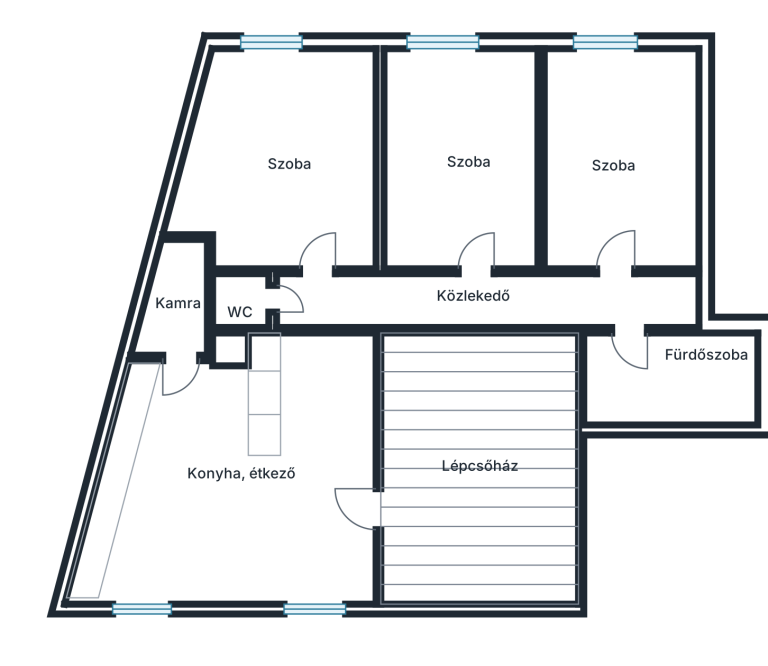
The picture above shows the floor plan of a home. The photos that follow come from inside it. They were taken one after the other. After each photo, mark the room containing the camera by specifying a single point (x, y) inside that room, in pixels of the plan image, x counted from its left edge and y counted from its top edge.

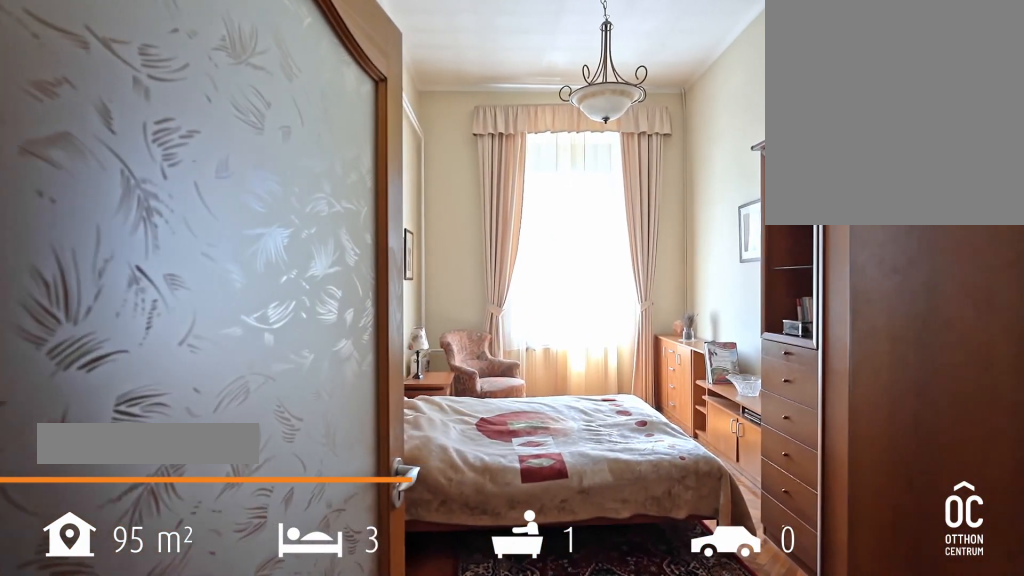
(613, 156)
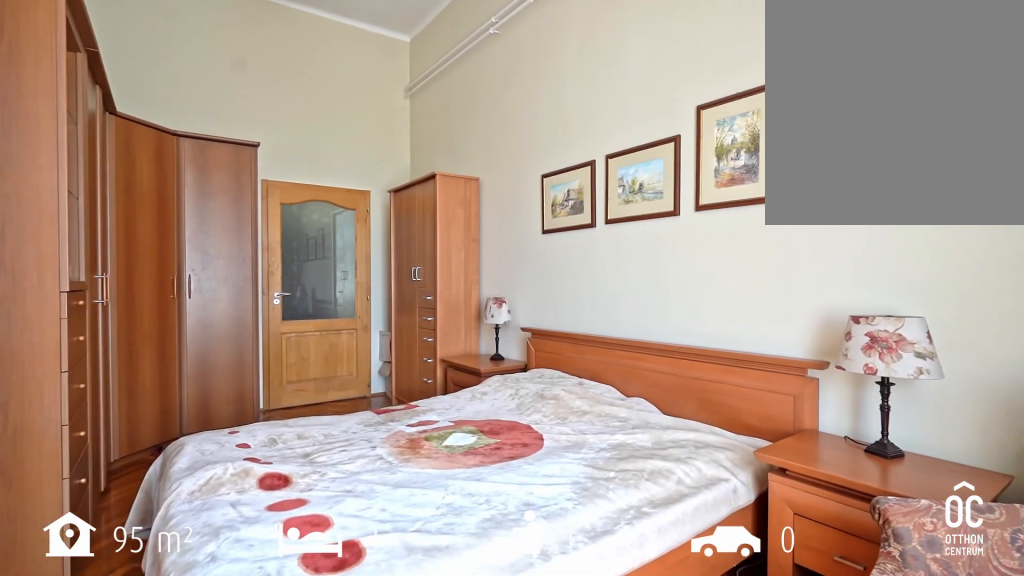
(613, 156)
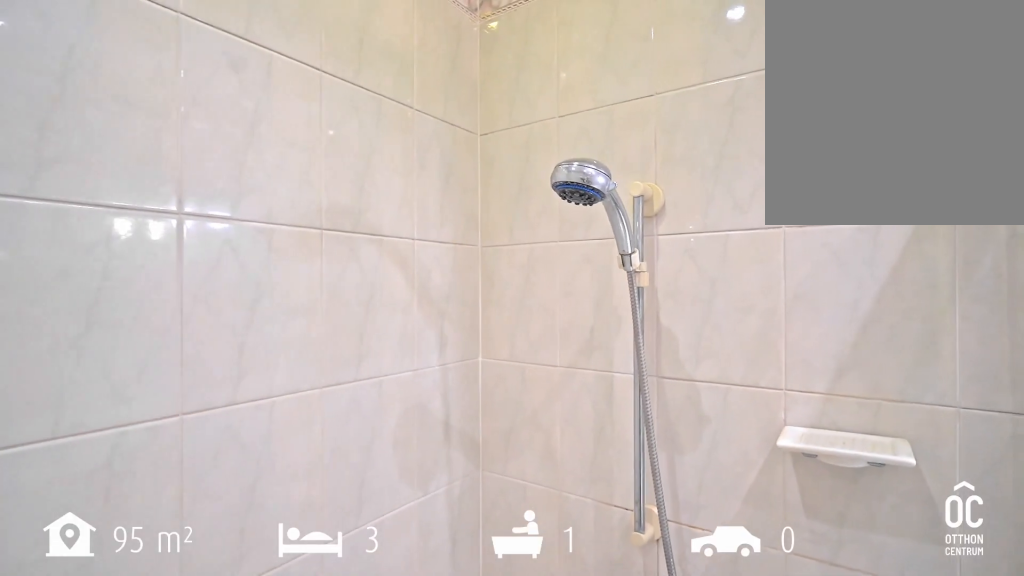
(671, 381)
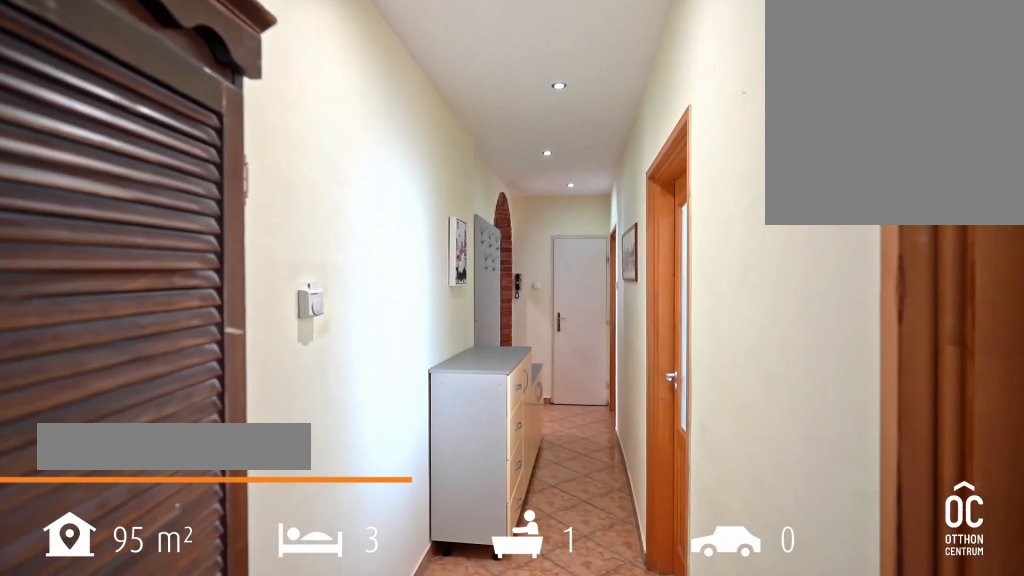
(472, 297)
